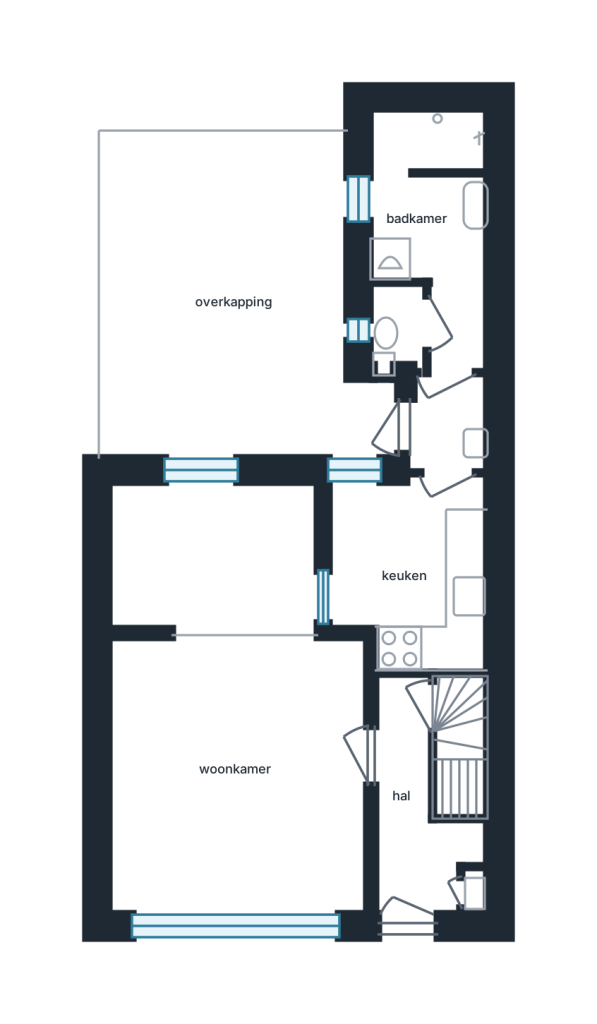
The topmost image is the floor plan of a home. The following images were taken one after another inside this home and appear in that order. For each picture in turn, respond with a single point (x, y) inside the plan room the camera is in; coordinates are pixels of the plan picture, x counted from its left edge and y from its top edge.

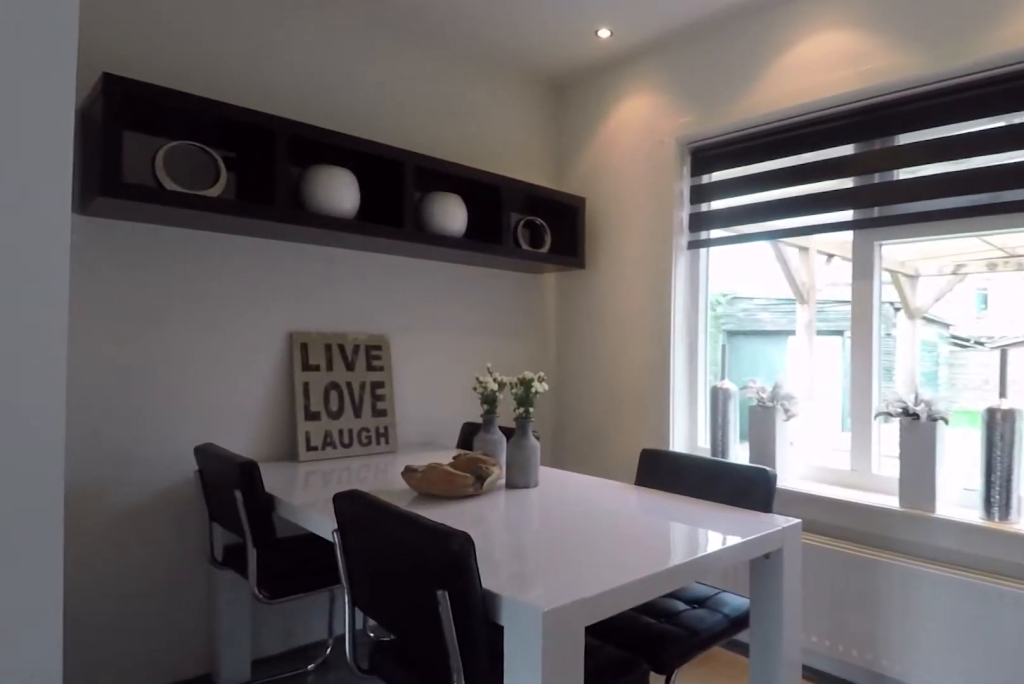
(212, 558)
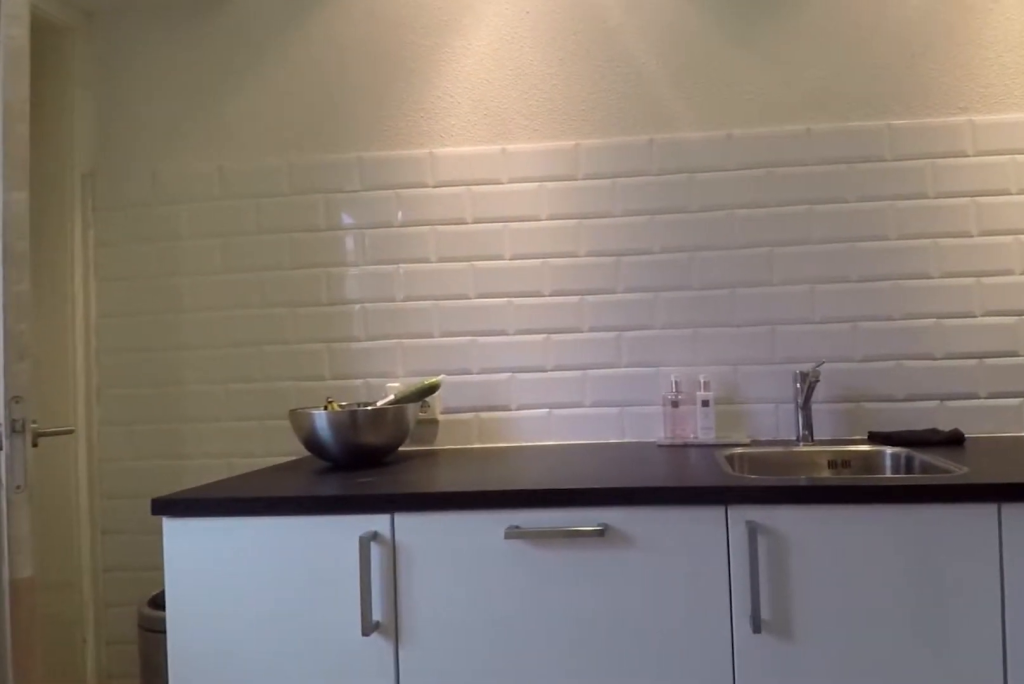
(413, 569)
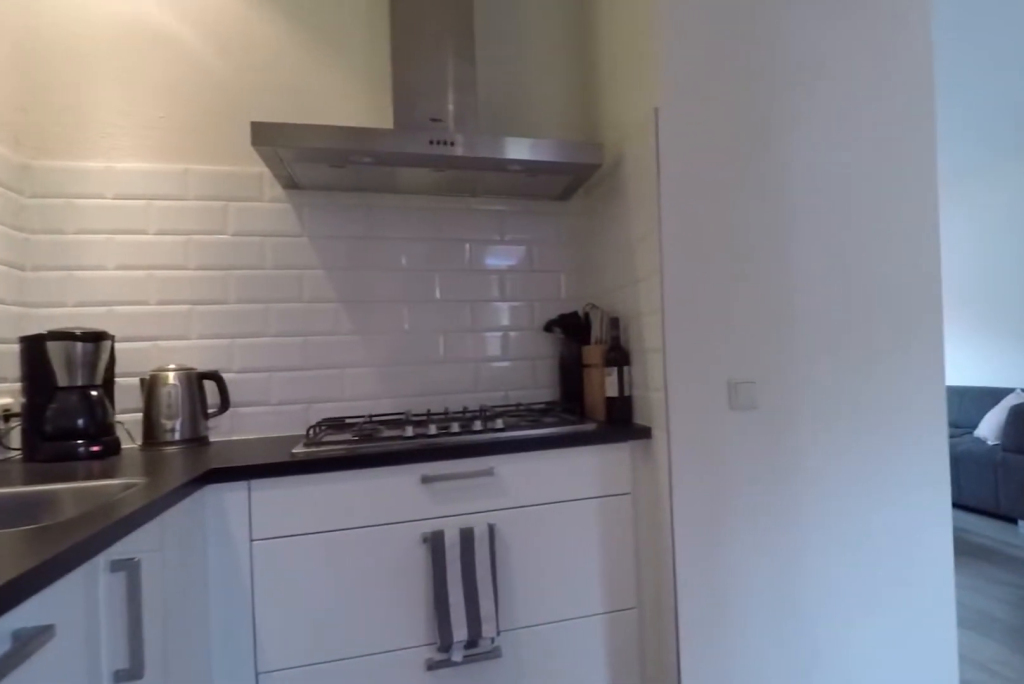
(413, 569)
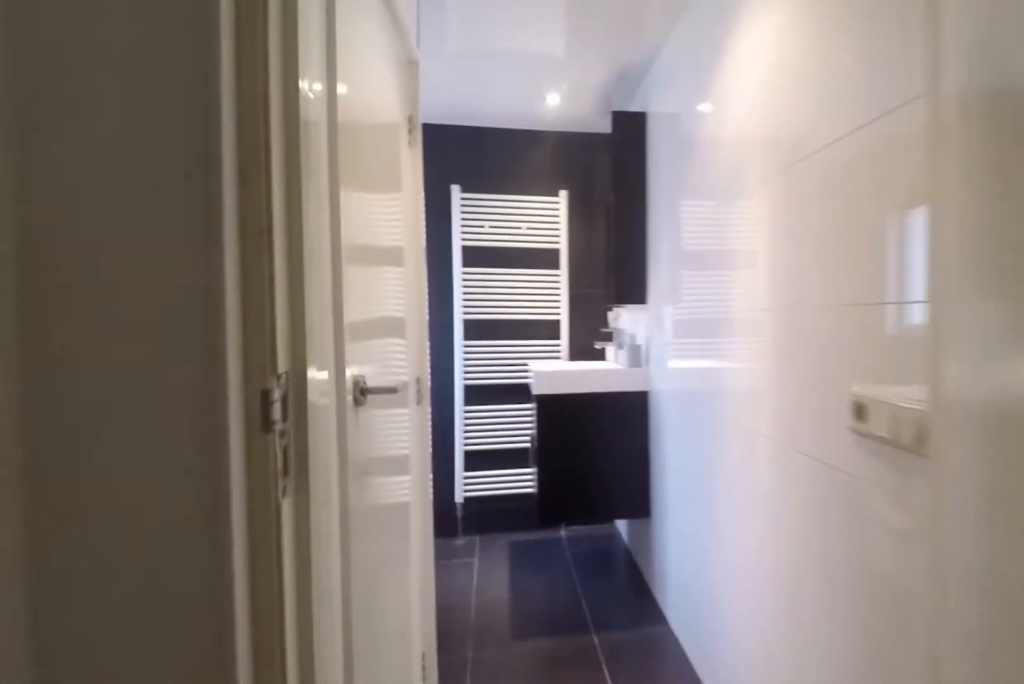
(449, 419)
